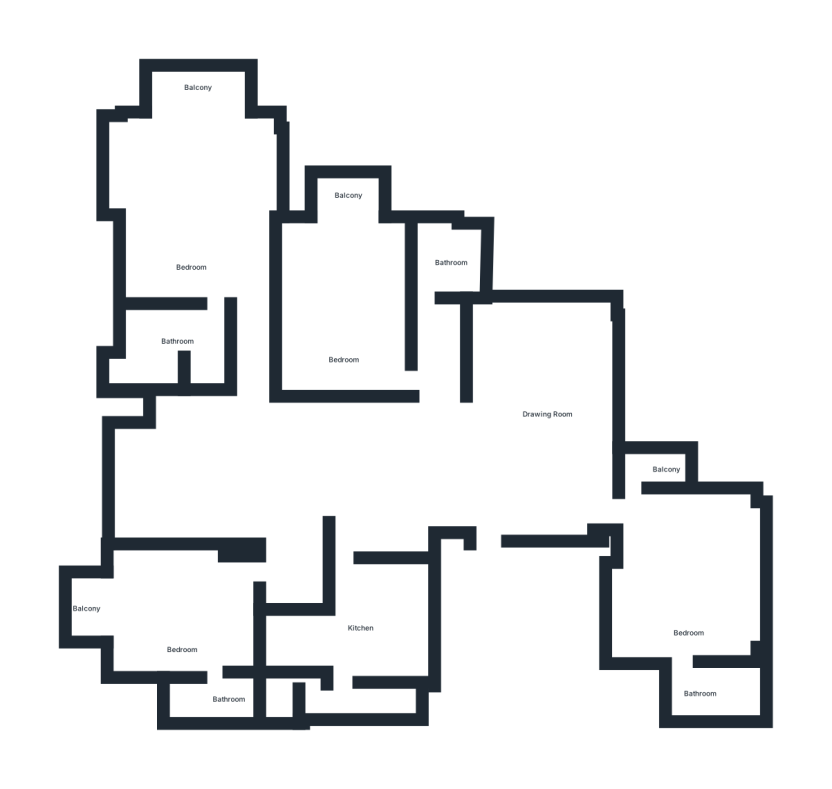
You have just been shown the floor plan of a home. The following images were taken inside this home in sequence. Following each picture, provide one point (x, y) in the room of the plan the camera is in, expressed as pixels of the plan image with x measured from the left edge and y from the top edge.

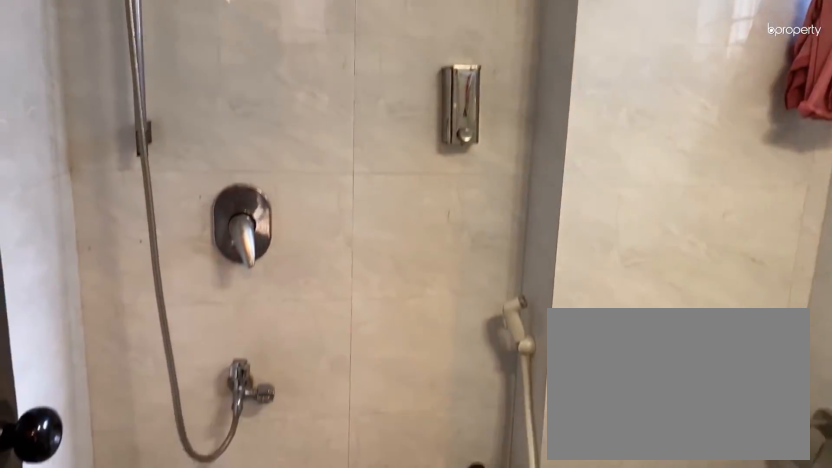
(451, 251)
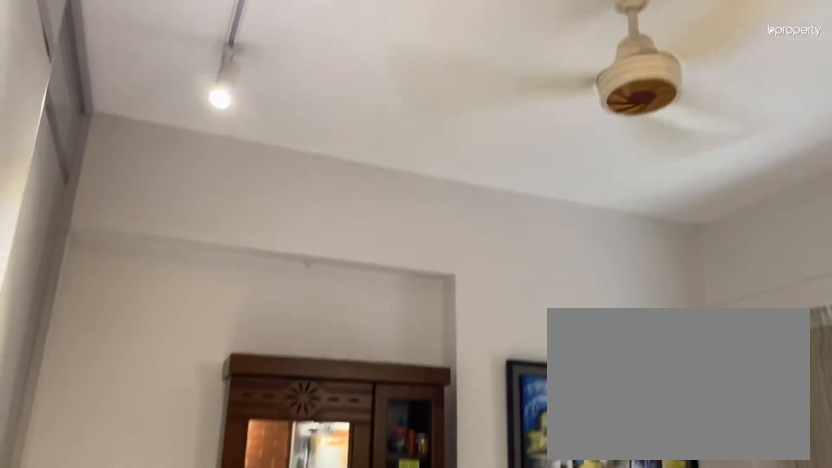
(343, 302)
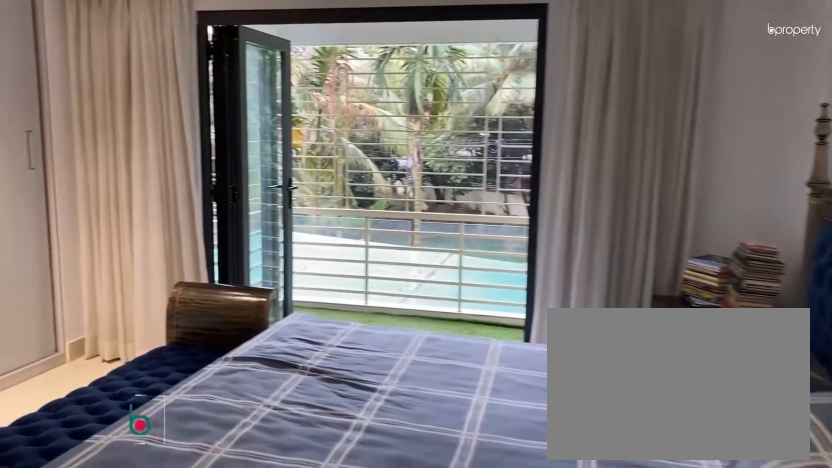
(194, 245)
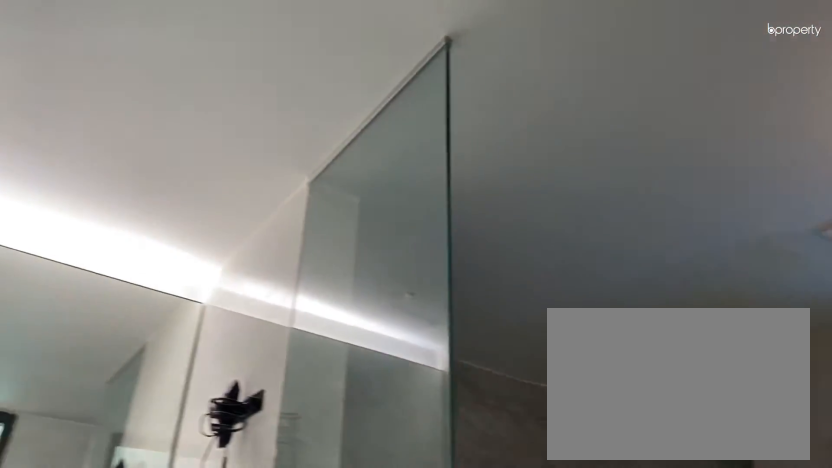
(175, 342)
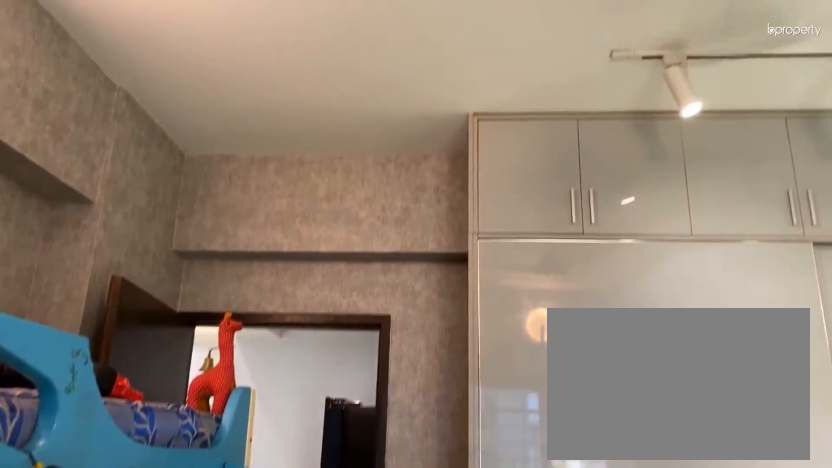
(184, 621)
